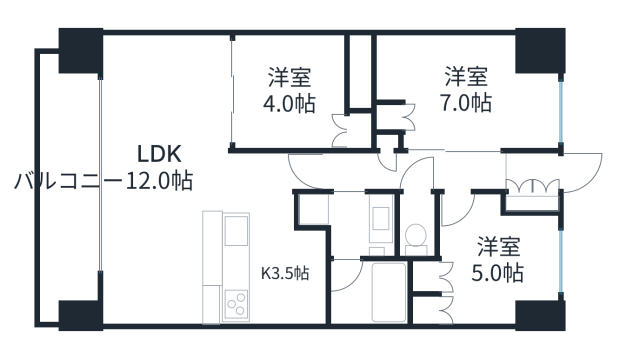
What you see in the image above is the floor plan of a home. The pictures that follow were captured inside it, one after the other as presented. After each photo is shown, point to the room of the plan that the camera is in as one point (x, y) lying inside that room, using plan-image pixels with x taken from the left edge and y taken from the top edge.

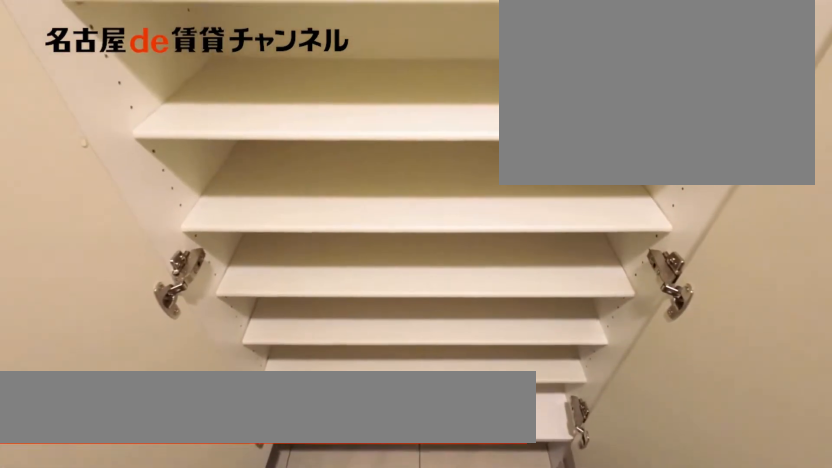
(532, 204)
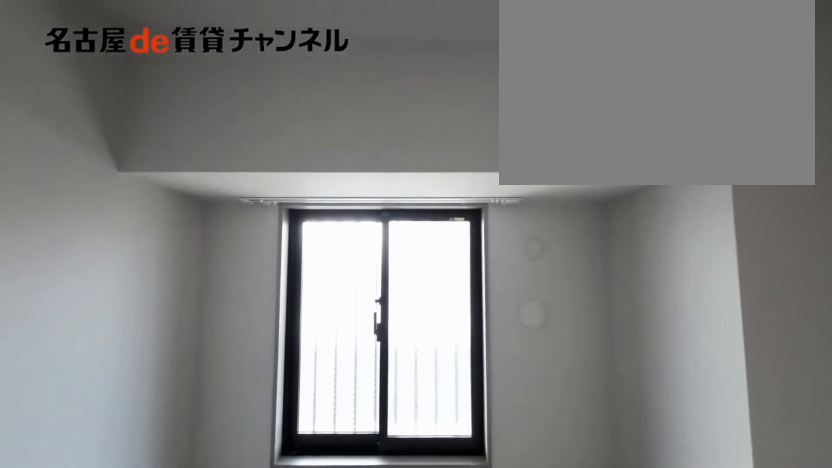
(498, 262)
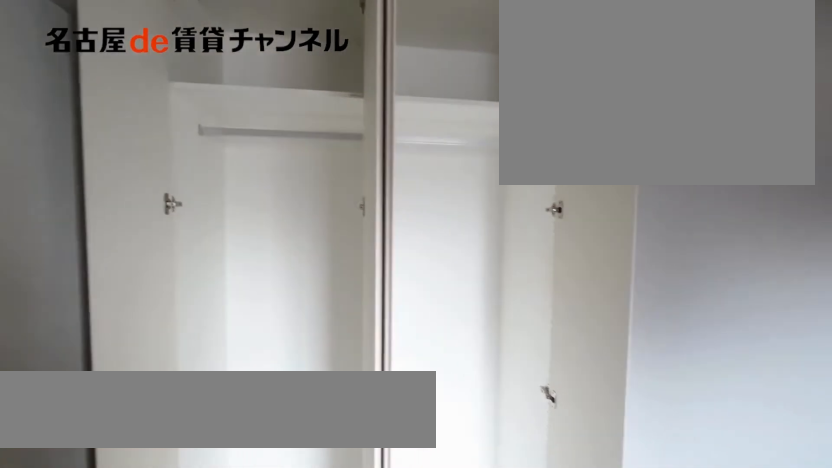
(425, 291)
